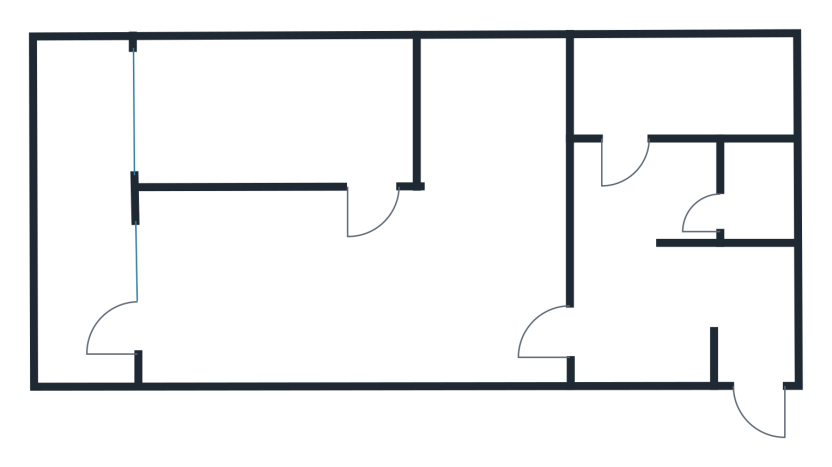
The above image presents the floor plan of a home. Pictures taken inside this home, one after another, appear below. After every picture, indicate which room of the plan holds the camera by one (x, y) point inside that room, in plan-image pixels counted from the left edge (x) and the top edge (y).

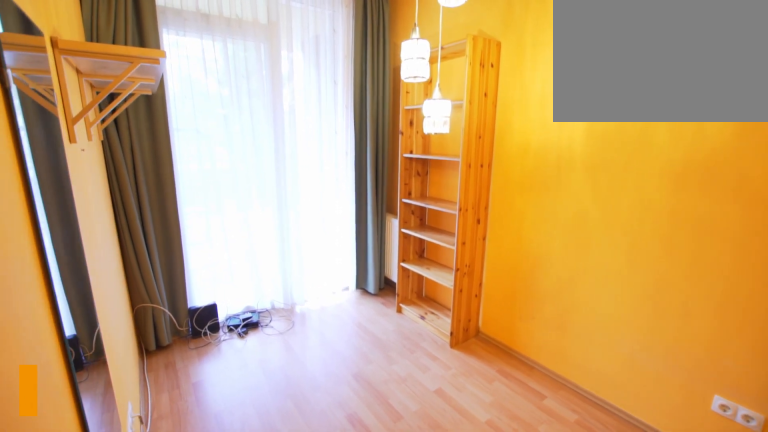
(281, 116)
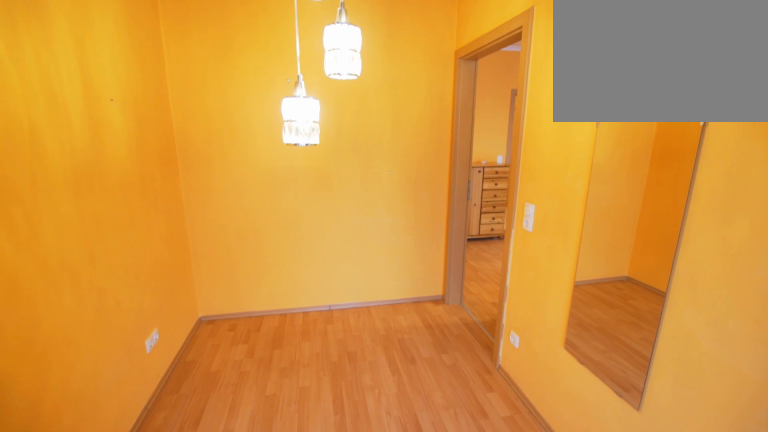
(281, 117)
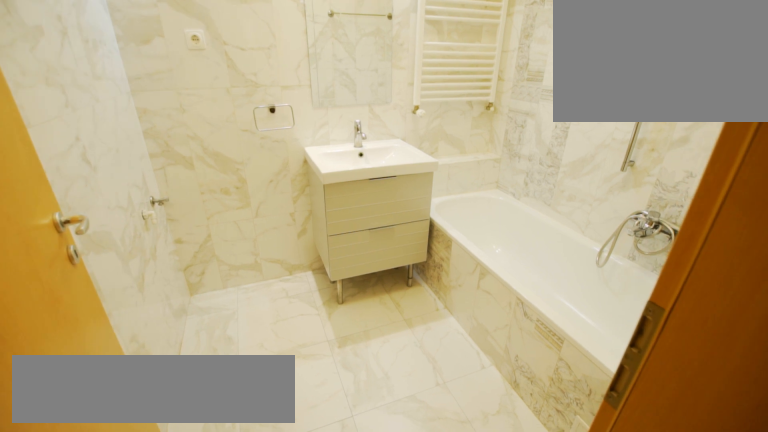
(673, 74)
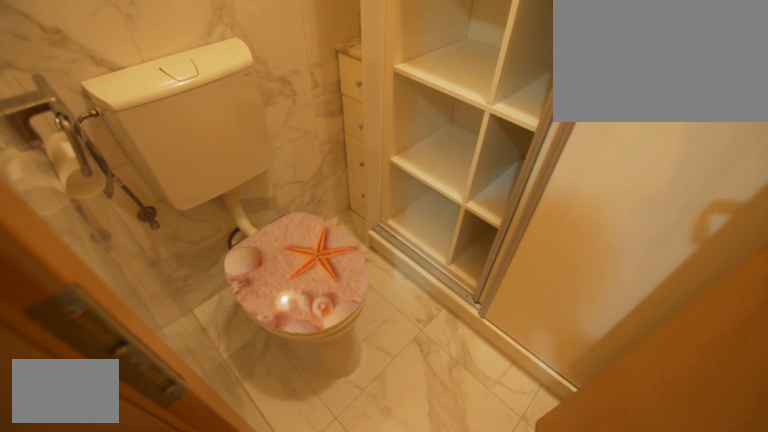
(756, 182)
